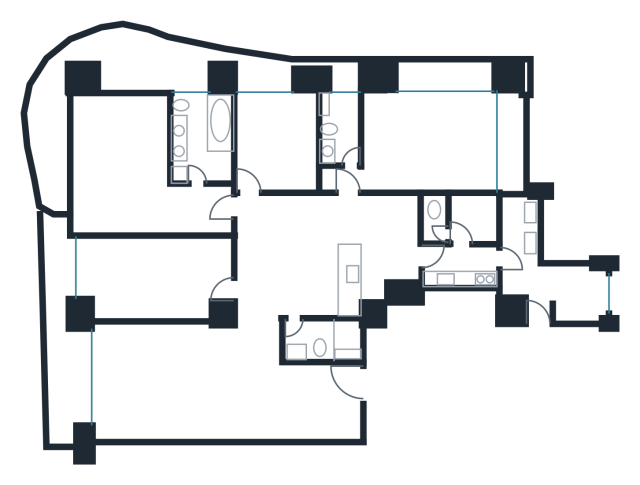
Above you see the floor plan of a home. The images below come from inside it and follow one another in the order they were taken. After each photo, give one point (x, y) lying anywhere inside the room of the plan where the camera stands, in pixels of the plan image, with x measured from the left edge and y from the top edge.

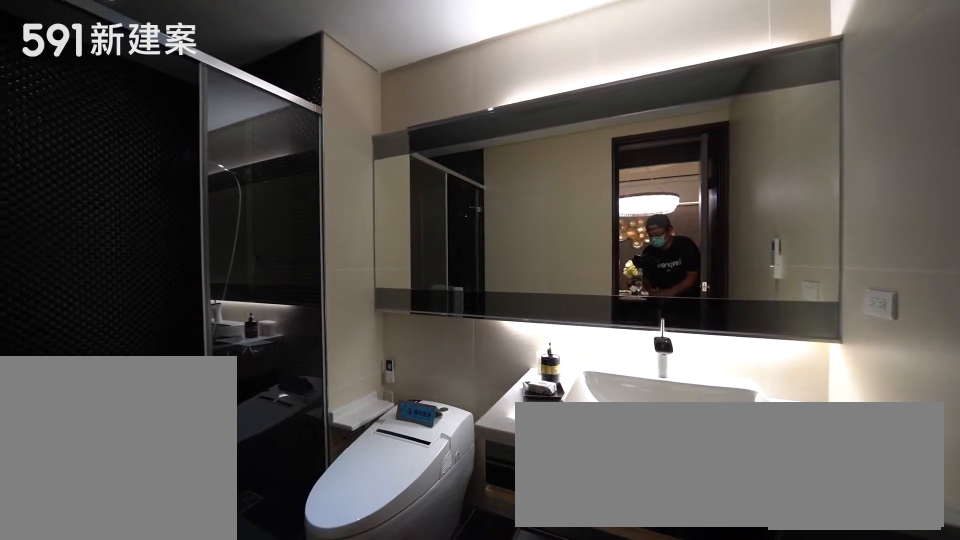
(321, 336)
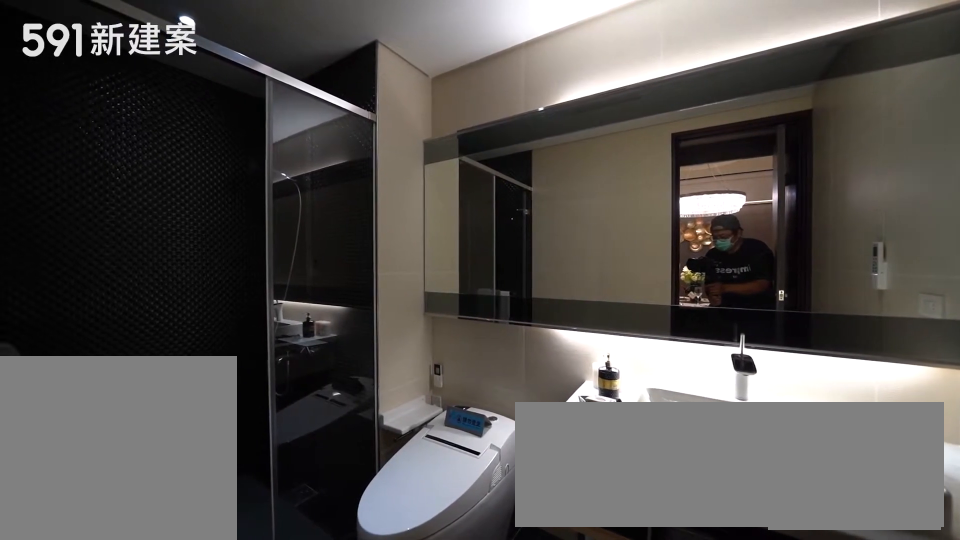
(321, 336)
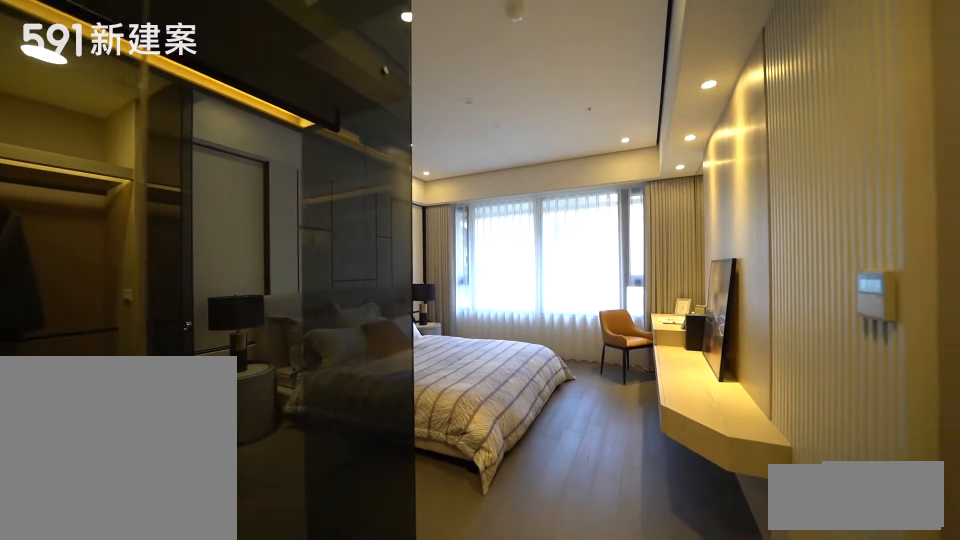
(425, 142)
